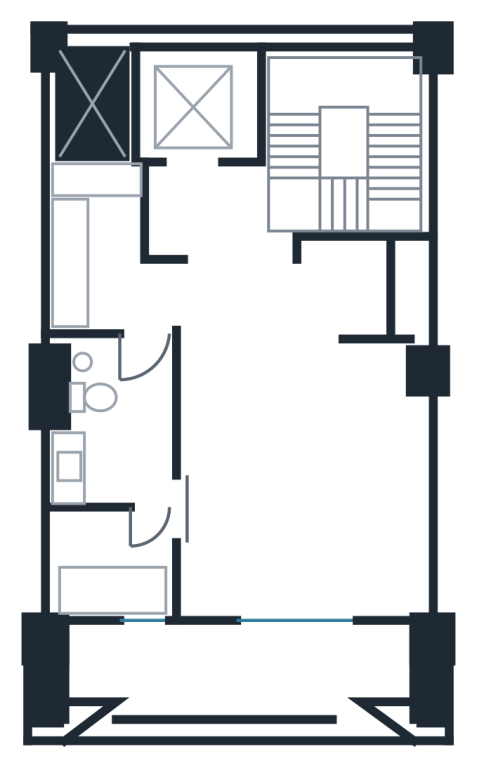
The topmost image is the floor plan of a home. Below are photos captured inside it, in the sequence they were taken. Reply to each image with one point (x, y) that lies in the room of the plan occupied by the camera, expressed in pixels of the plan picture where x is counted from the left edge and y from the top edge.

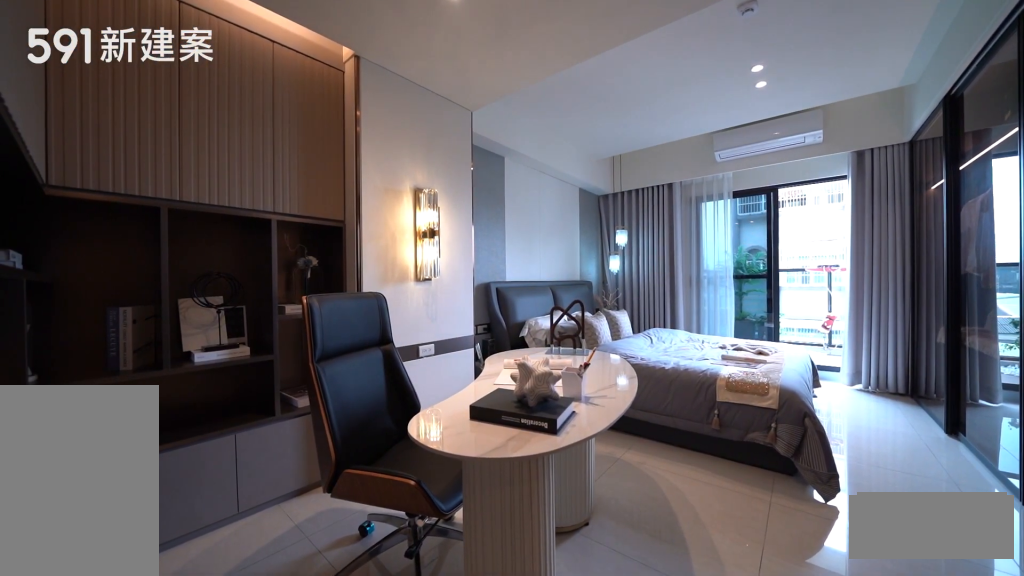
(308, 435)
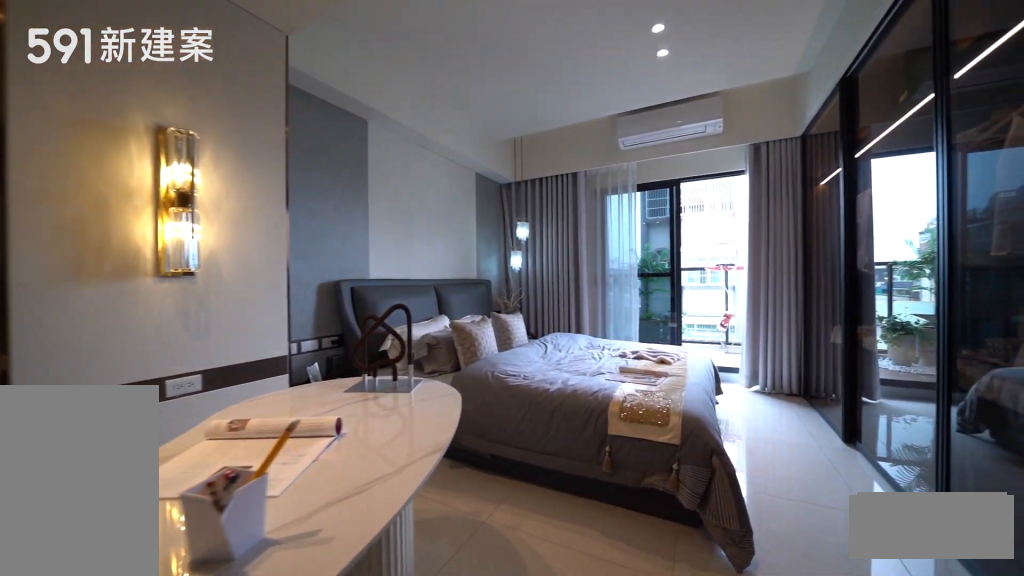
(308, 435)
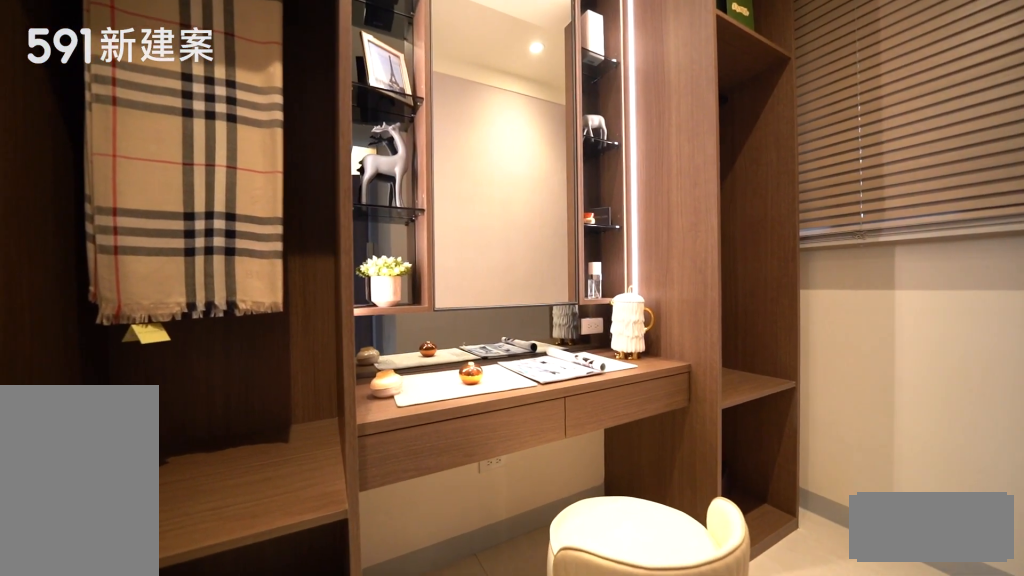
(101, 248)
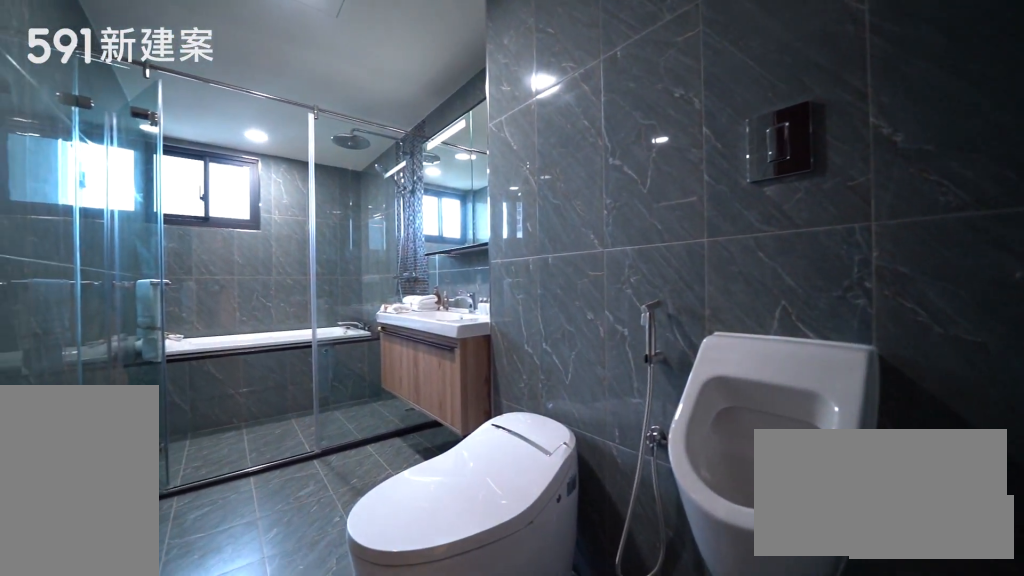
(106, 481)
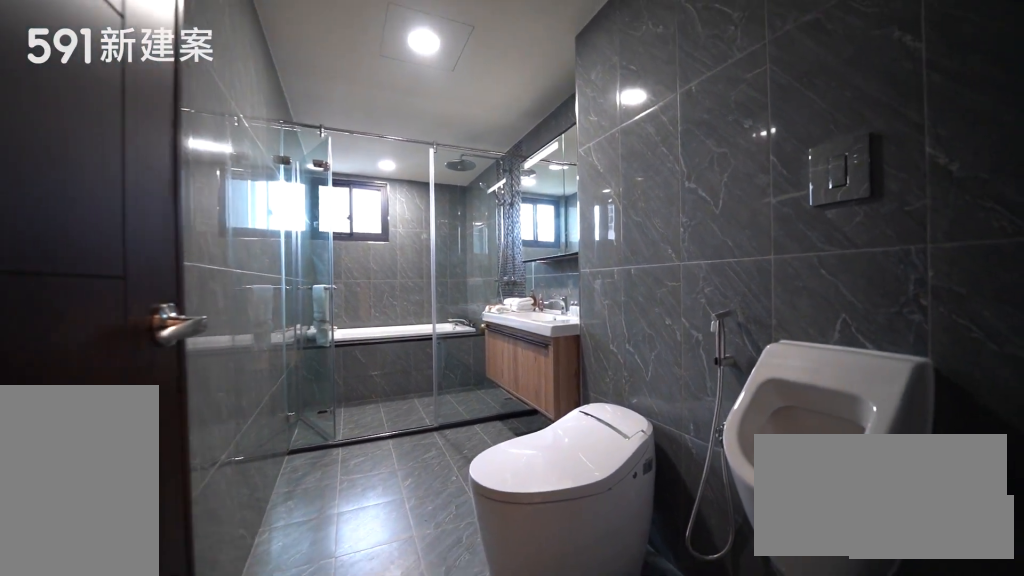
(106, 481)
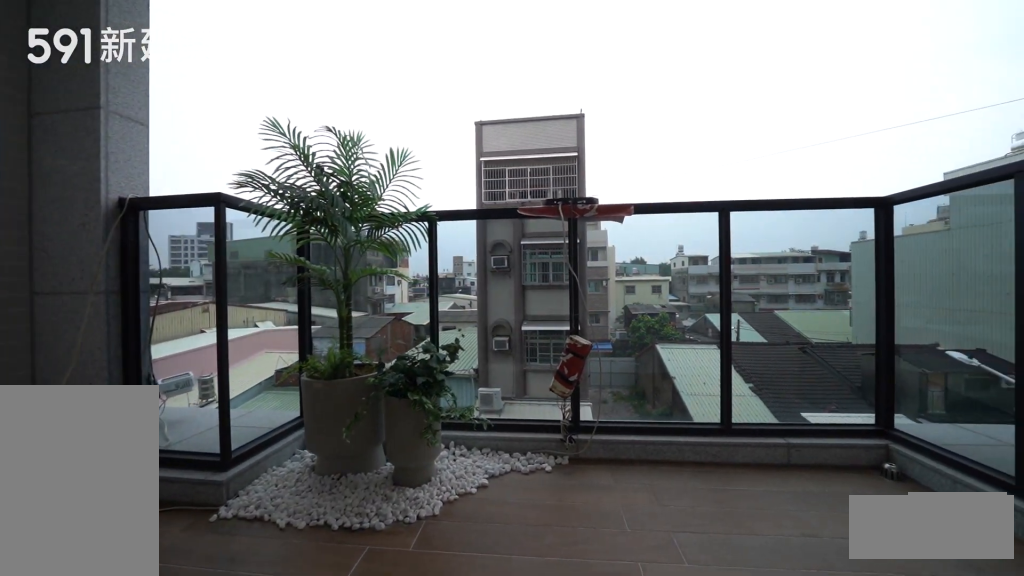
(238, 672)
